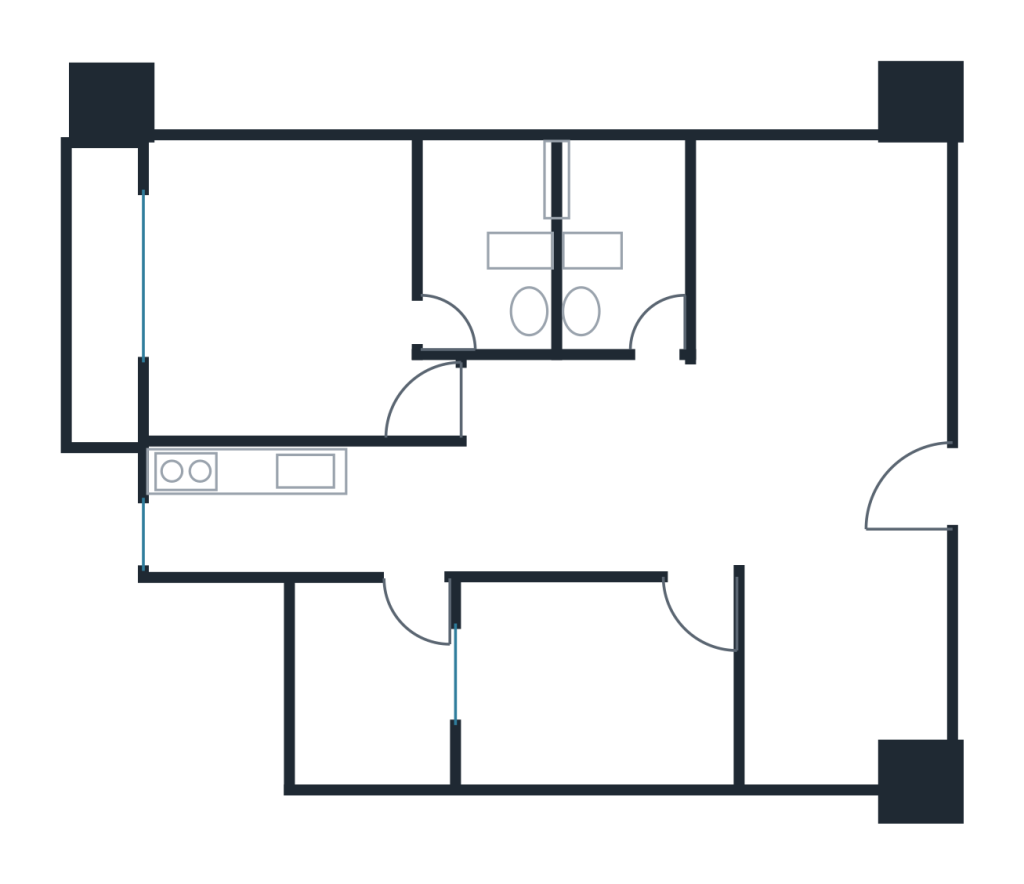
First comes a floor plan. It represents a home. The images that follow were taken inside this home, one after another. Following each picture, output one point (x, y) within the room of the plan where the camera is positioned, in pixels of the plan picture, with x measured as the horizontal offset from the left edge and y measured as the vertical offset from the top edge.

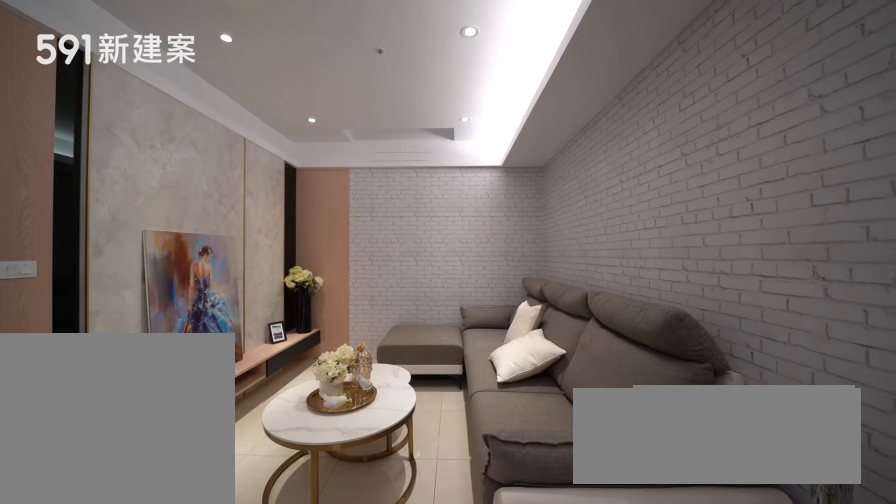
(826, 288)
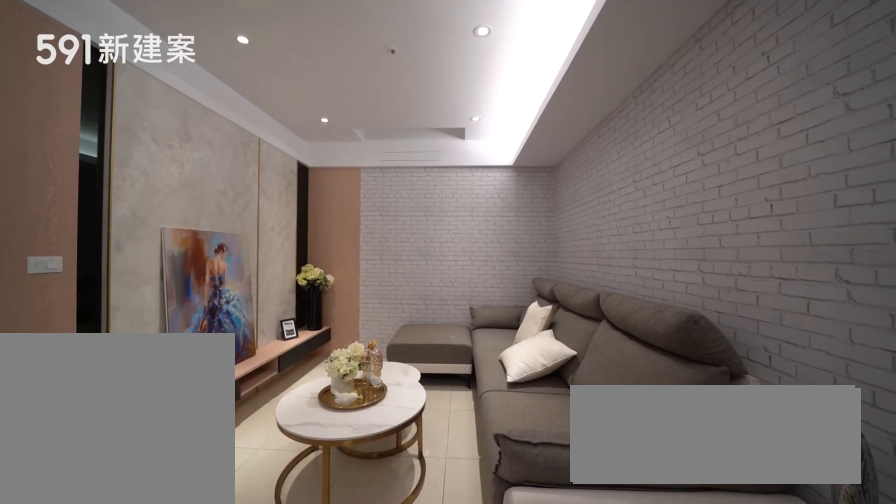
(826, 288)
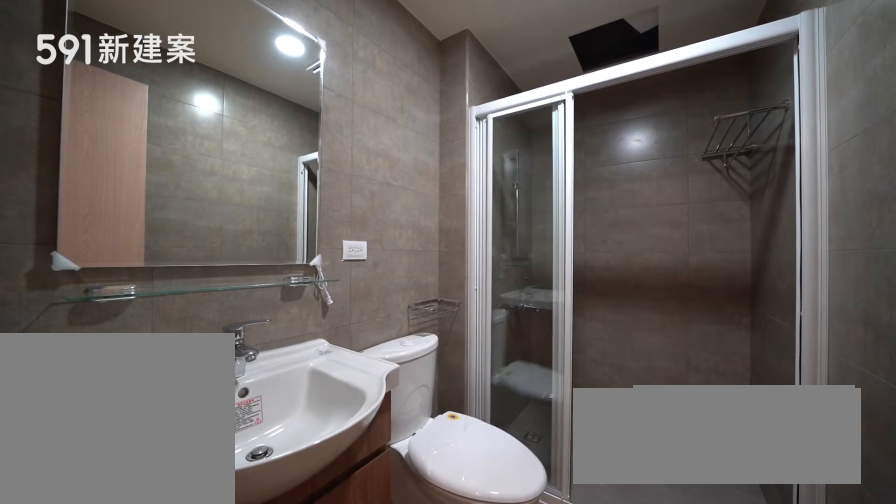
(617, 239)
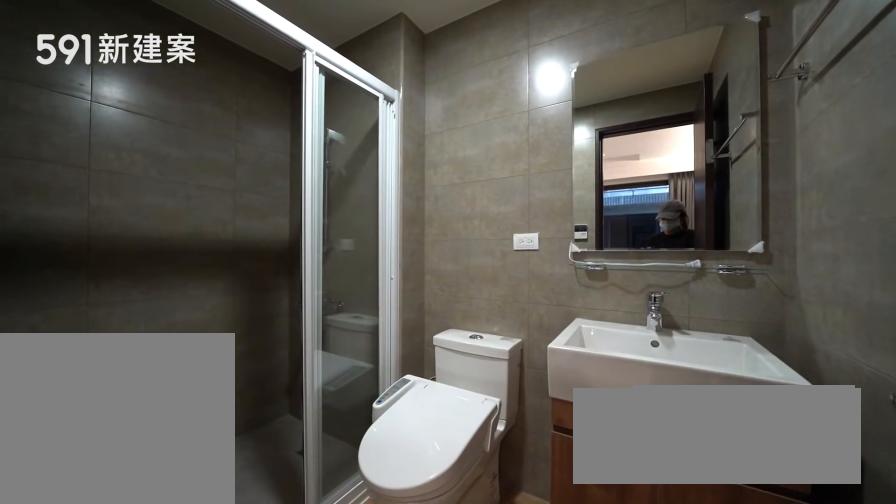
(490, 237)
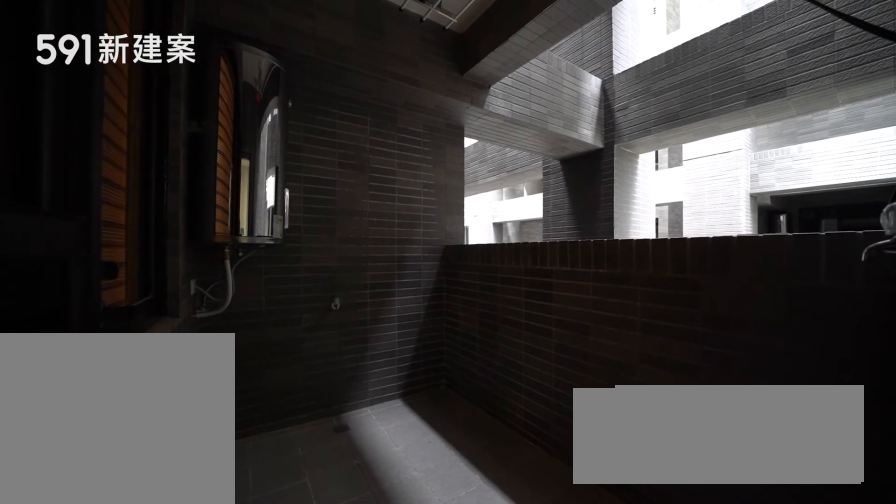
(370, 689)
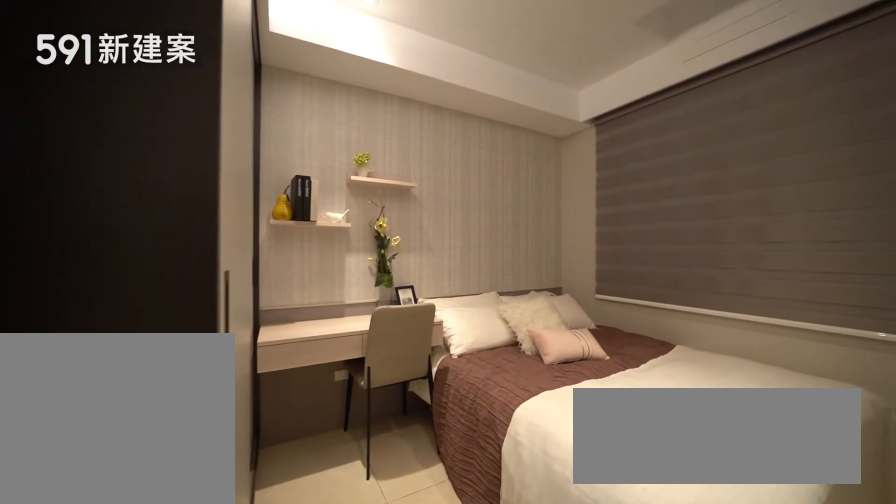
(593, 681)
